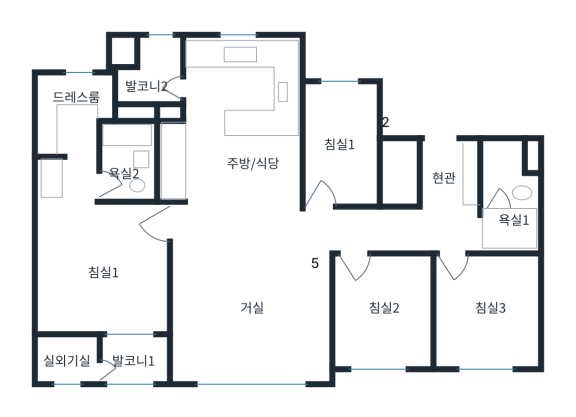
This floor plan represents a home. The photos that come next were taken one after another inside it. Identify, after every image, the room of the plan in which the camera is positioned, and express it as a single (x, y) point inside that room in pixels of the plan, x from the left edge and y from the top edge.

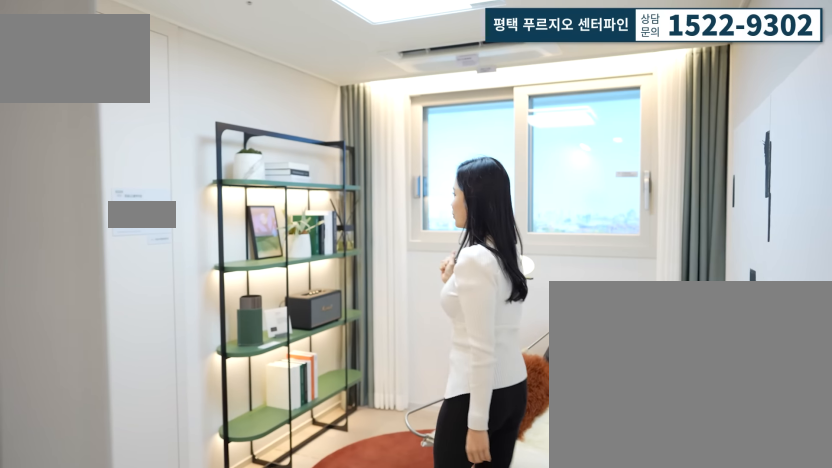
(386, 324)
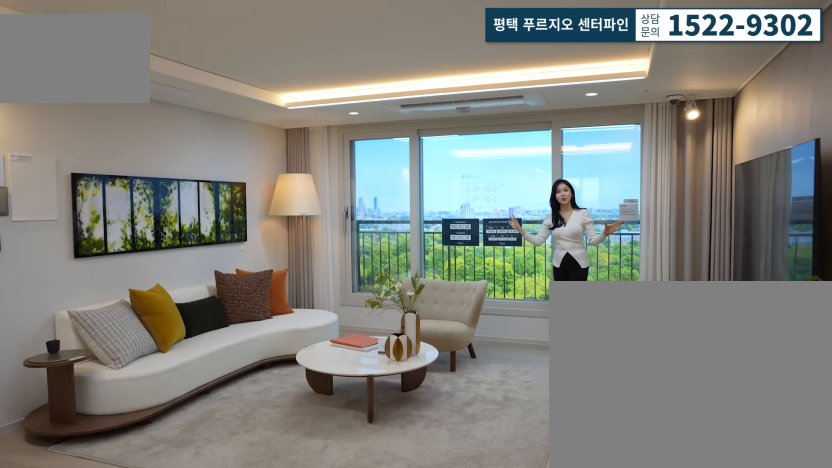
(246, 321)
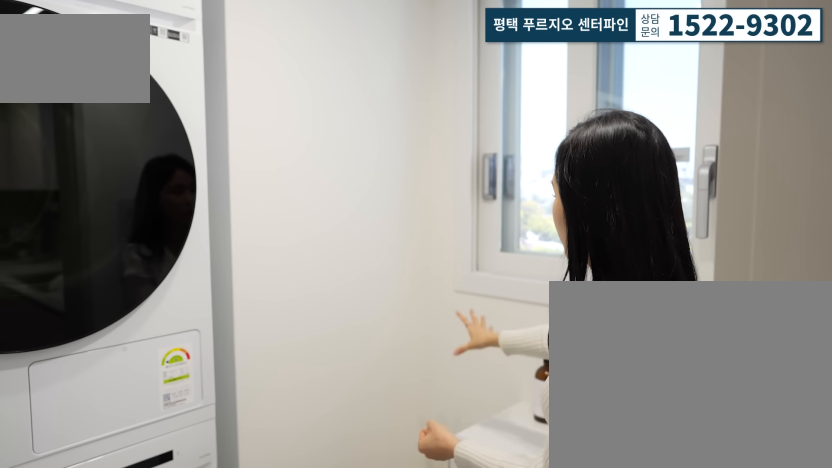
(144, 70)
